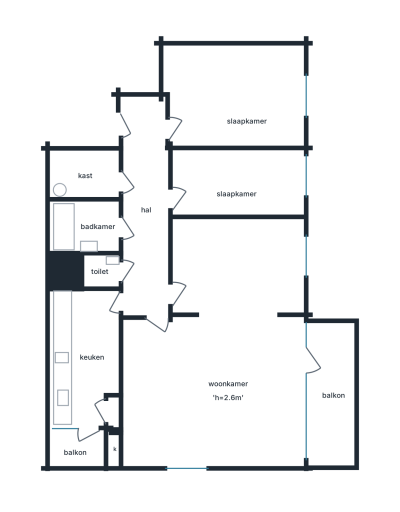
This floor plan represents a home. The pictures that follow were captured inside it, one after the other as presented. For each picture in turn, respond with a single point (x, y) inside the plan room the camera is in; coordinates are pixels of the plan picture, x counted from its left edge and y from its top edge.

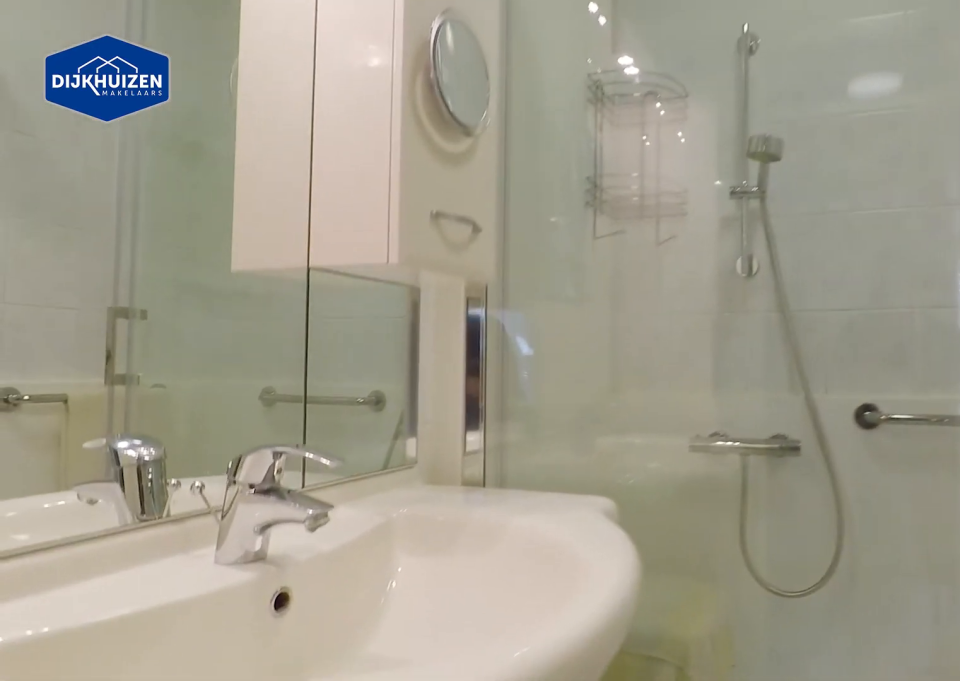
(78, 228)
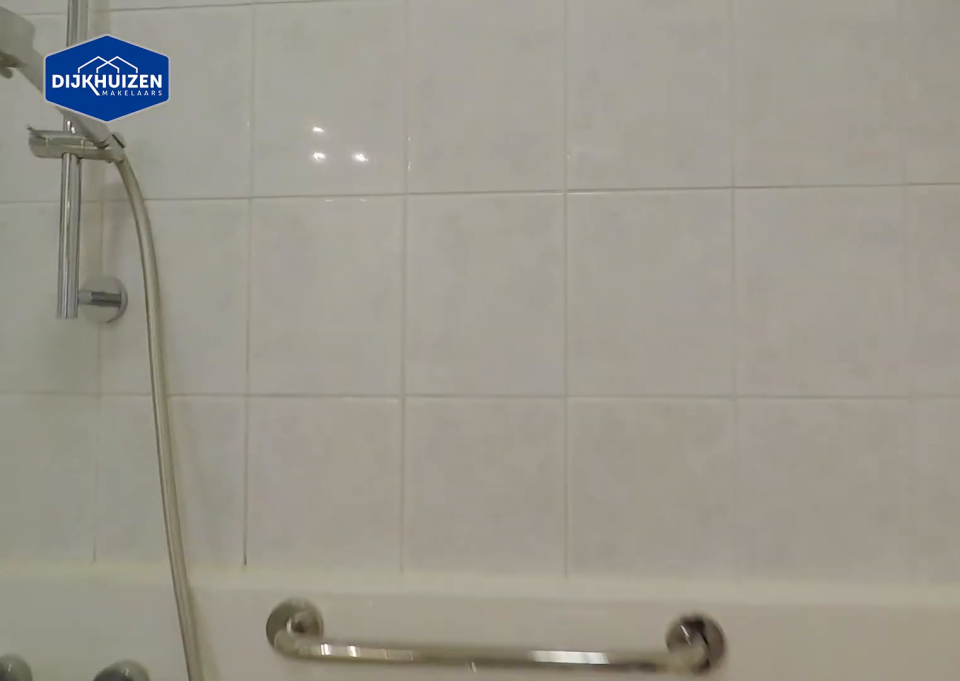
(78, 228)
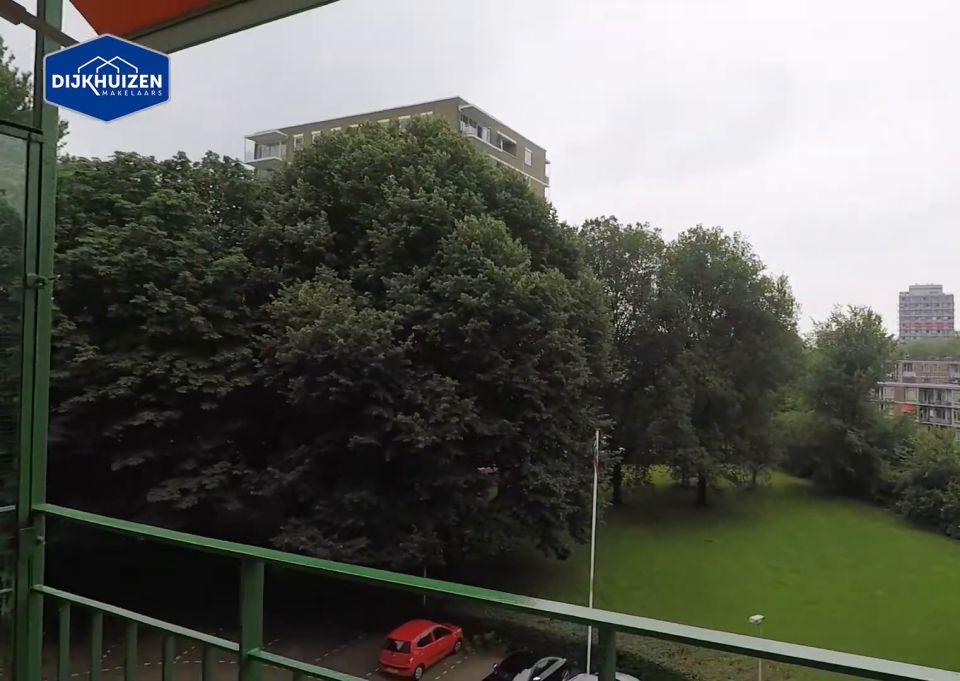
(331, 395)
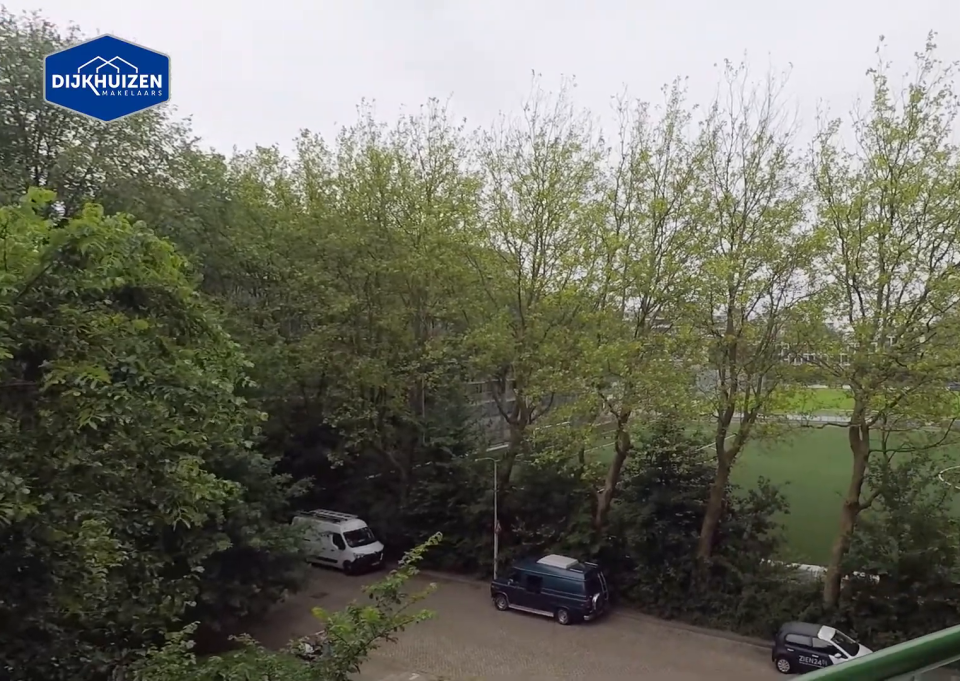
(77, 451)
